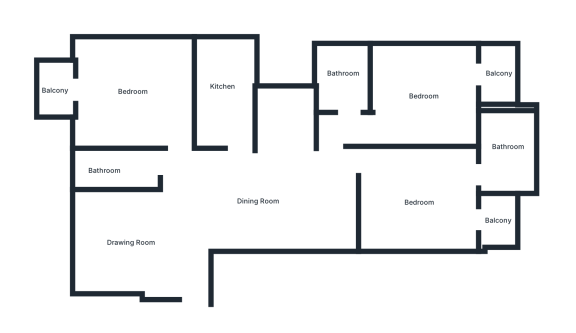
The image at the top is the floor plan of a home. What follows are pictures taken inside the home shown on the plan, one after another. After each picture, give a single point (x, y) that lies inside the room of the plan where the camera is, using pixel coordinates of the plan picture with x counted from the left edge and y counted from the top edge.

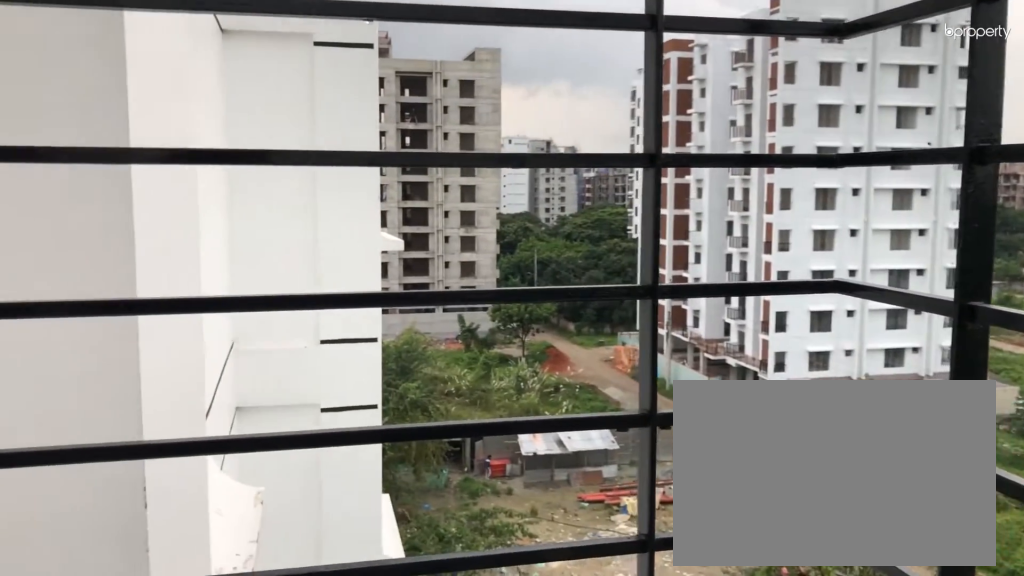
(52, 90)
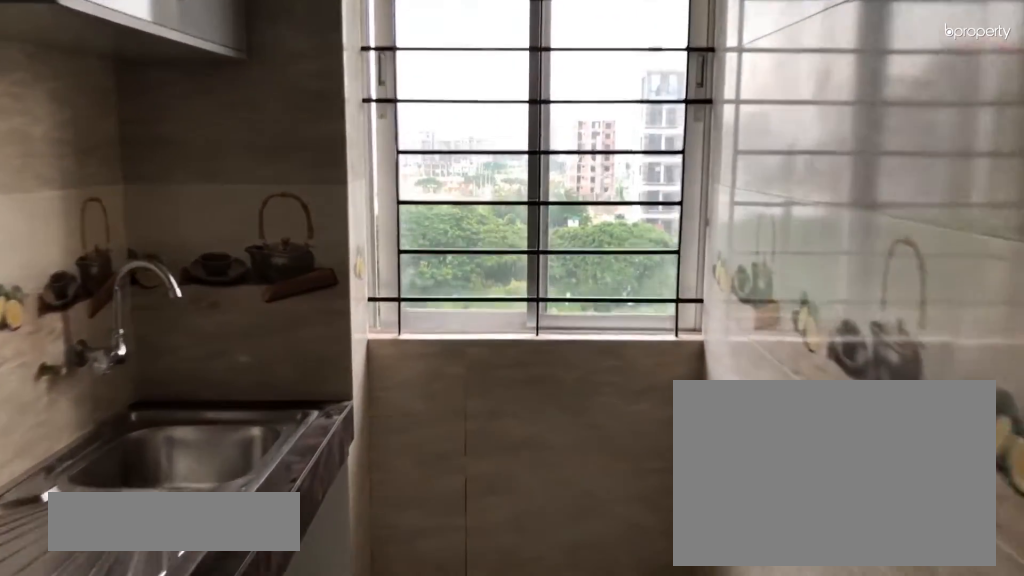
(223, 92)
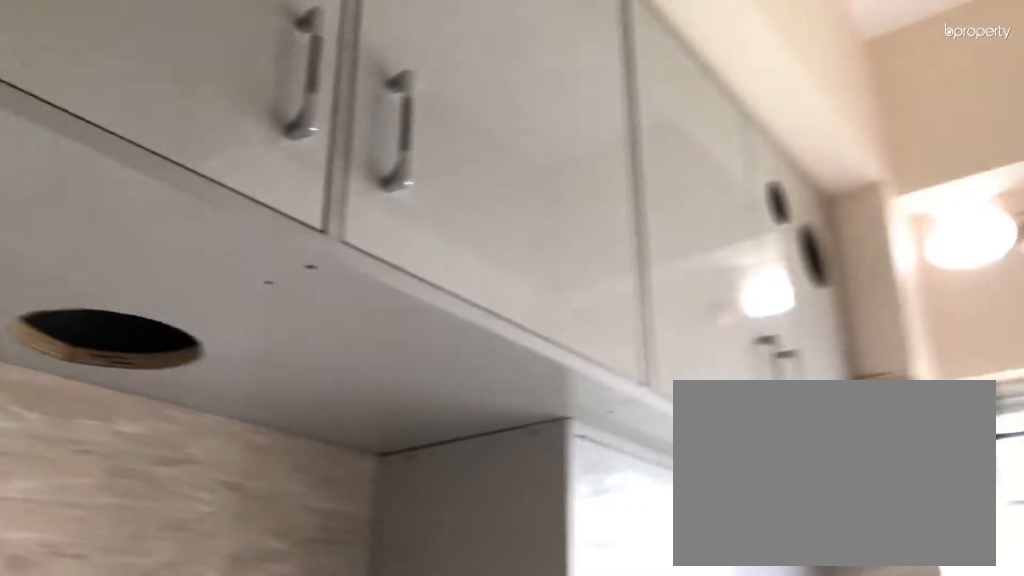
(223, 92)
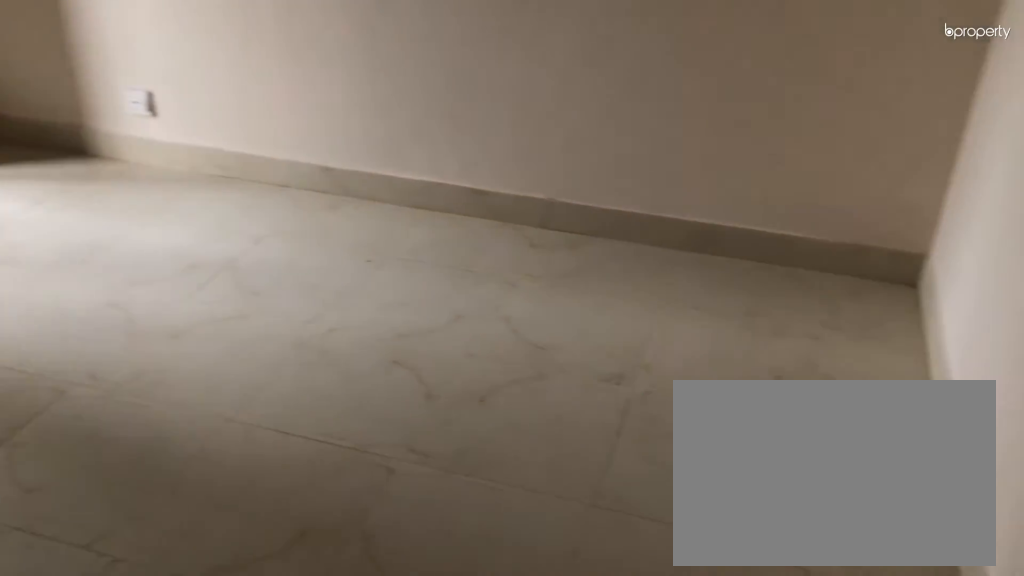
(424, 204)
